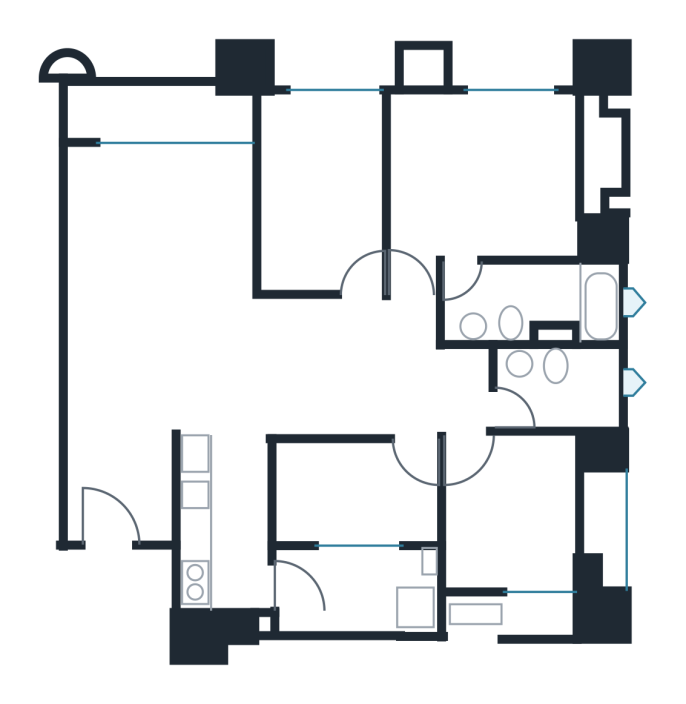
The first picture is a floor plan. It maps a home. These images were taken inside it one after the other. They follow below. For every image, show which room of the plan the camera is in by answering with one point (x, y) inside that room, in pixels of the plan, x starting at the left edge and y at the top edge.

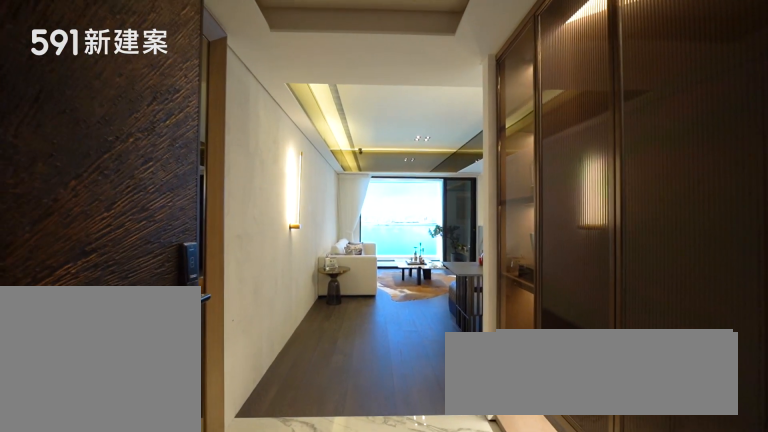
(121, 485)
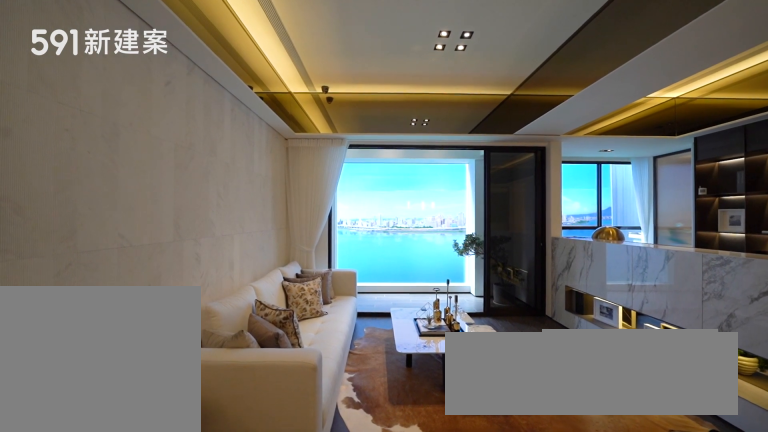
(159, 262)
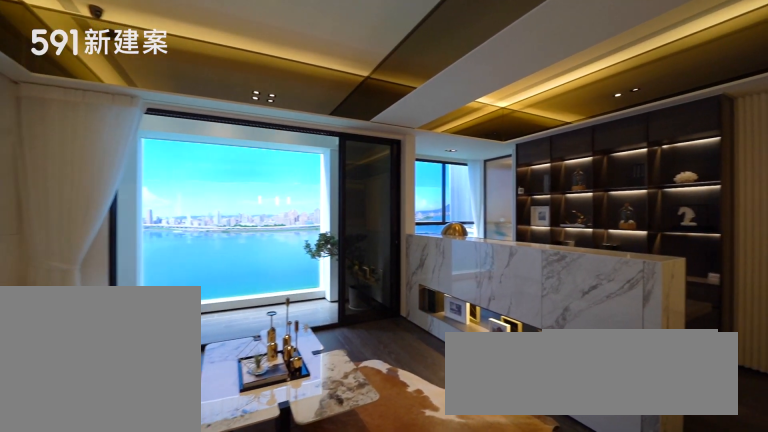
(159, 262)
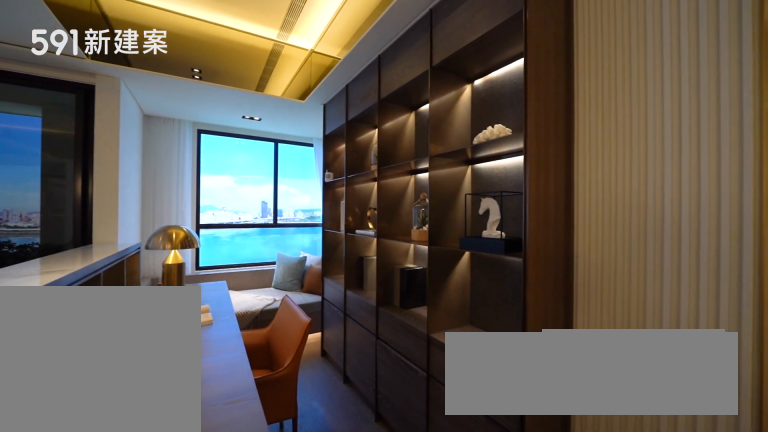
(321, 185)
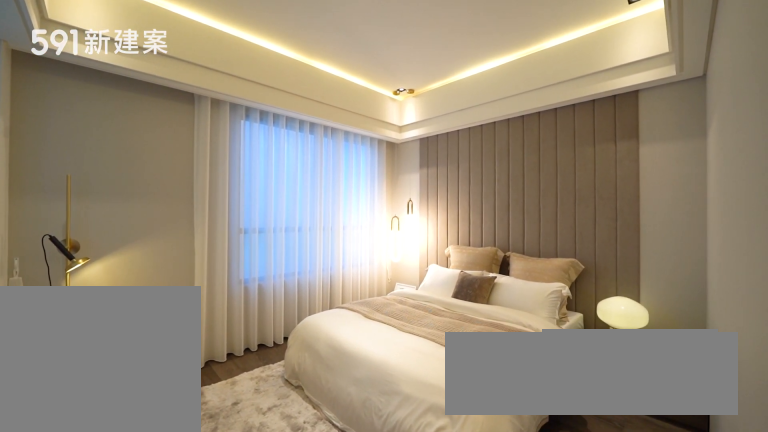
(486, 179)
